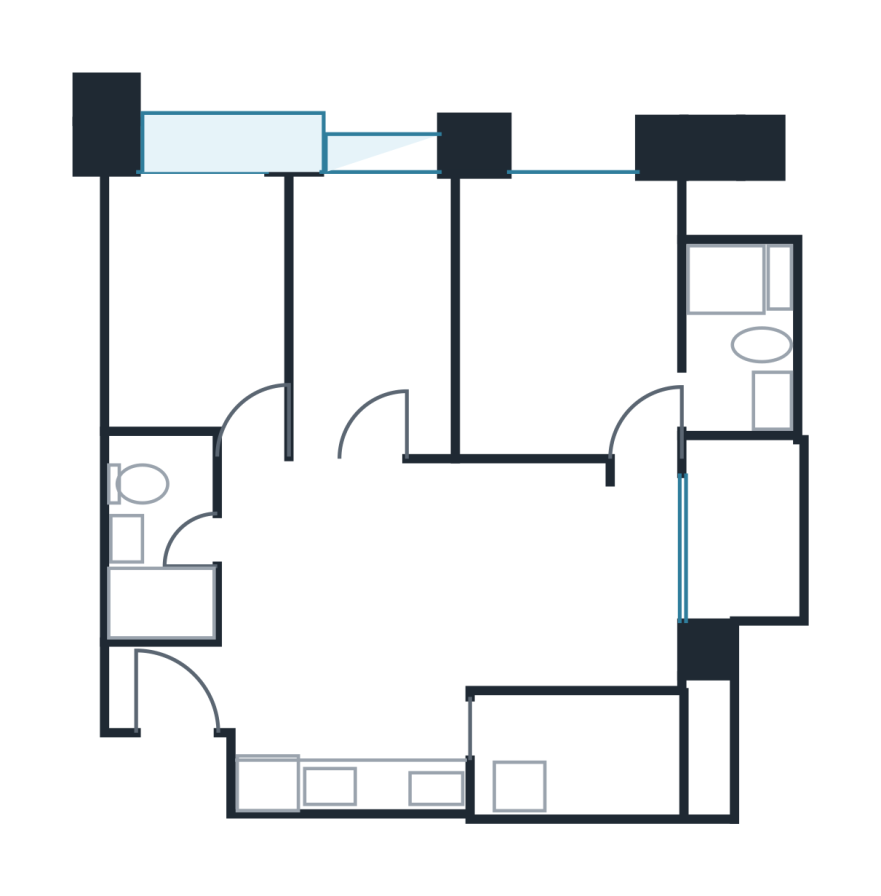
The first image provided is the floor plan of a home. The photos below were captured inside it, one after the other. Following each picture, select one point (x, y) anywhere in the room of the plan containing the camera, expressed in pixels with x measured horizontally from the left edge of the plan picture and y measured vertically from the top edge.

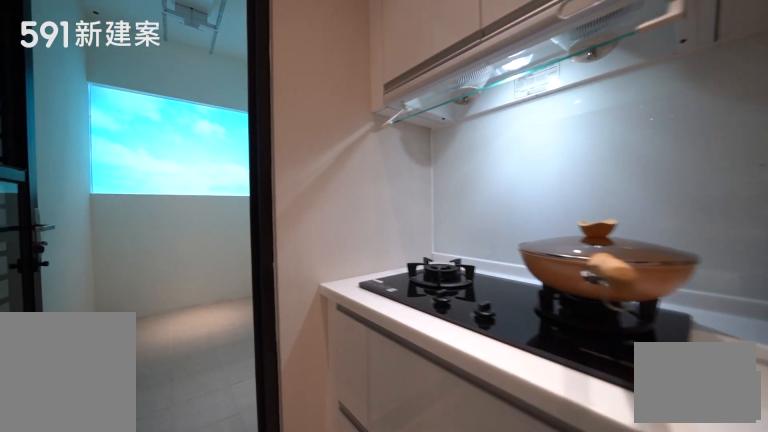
(345, 752)
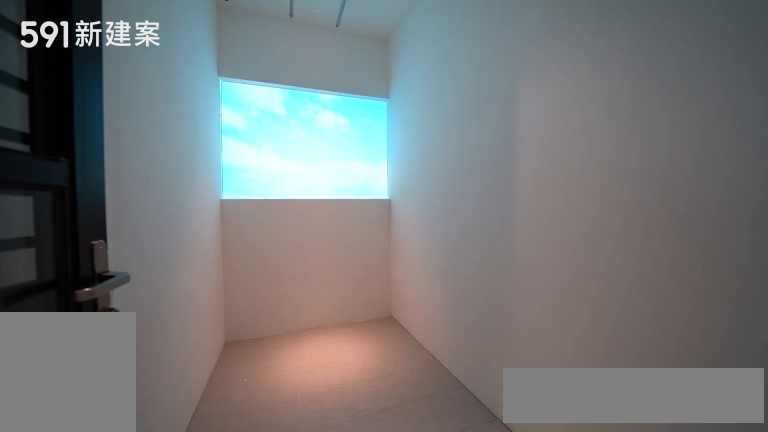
(579, 755)
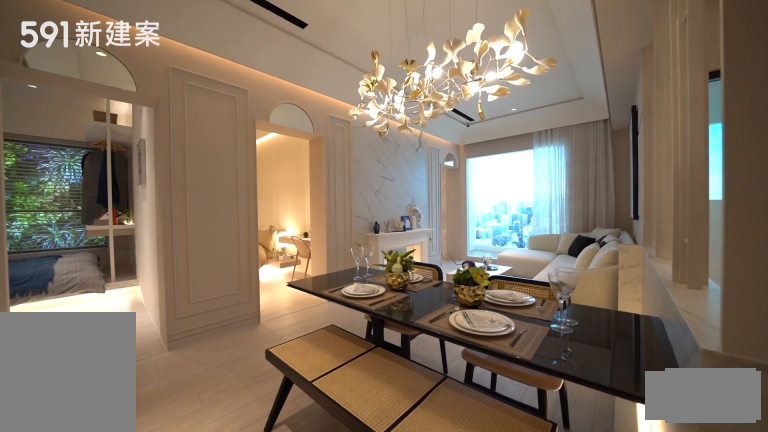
(305, 574)
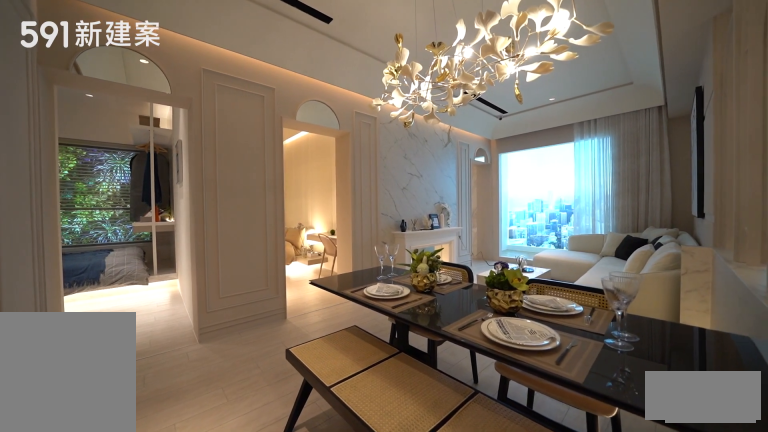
(305, 574)
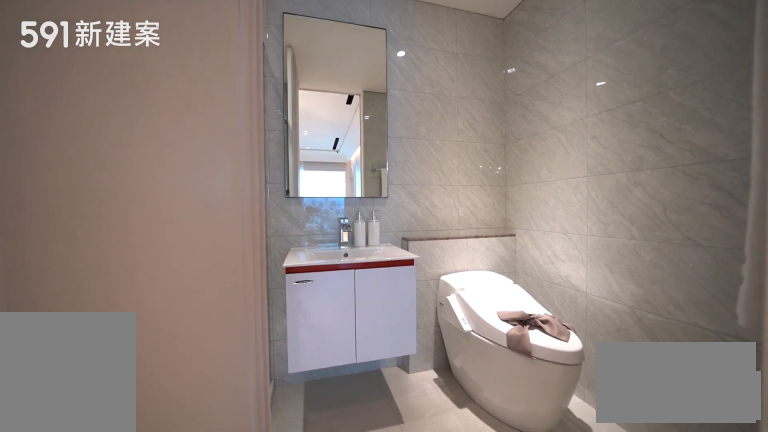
(158, 535)
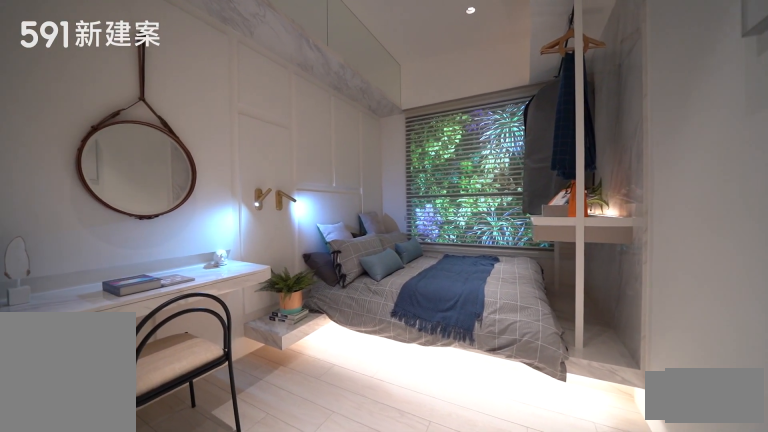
(187, 297)
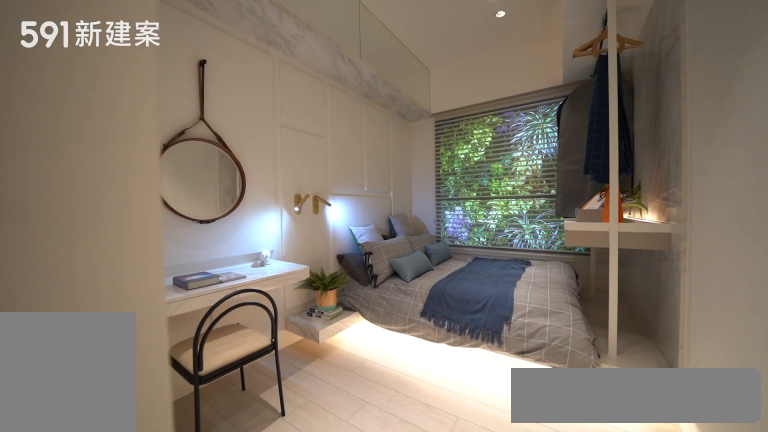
(187, 297)
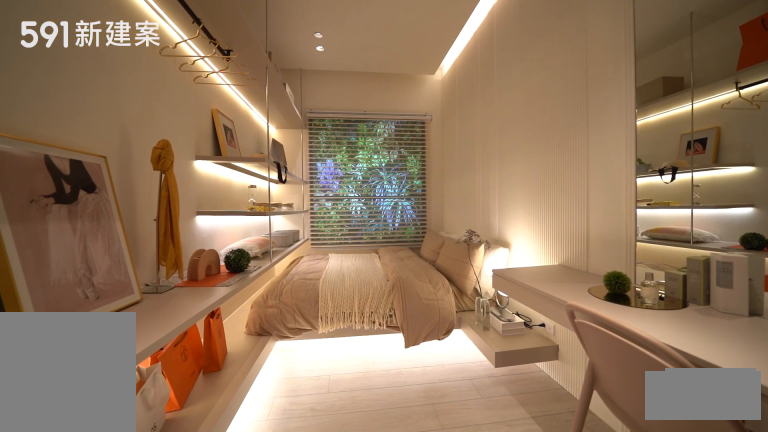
(365, 316)
